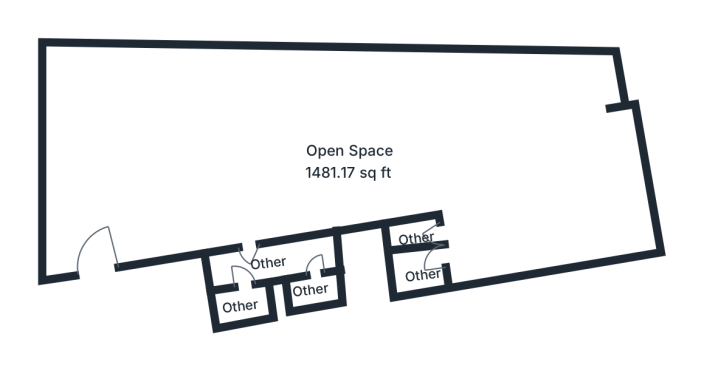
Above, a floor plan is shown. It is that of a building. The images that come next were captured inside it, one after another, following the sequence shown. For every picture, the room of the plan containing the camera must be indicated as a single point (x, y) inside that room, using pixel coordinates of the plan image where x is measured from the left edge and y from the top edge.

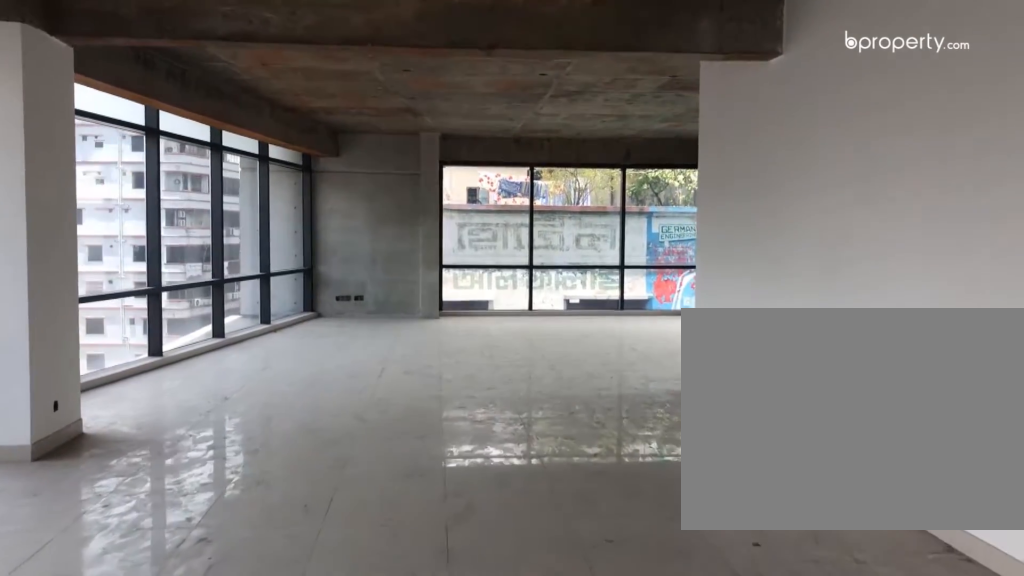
(247, 155)
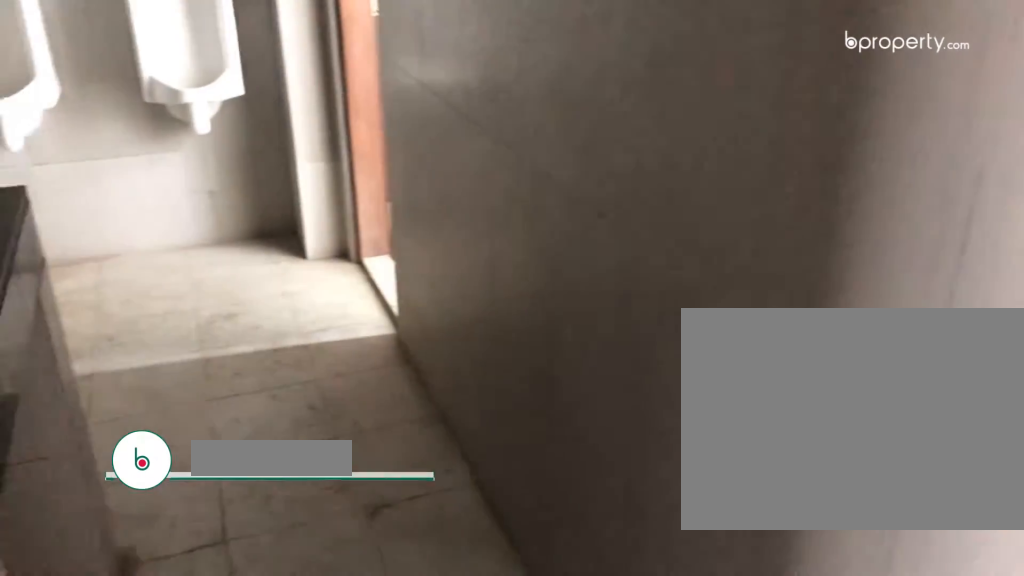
(245, 271)
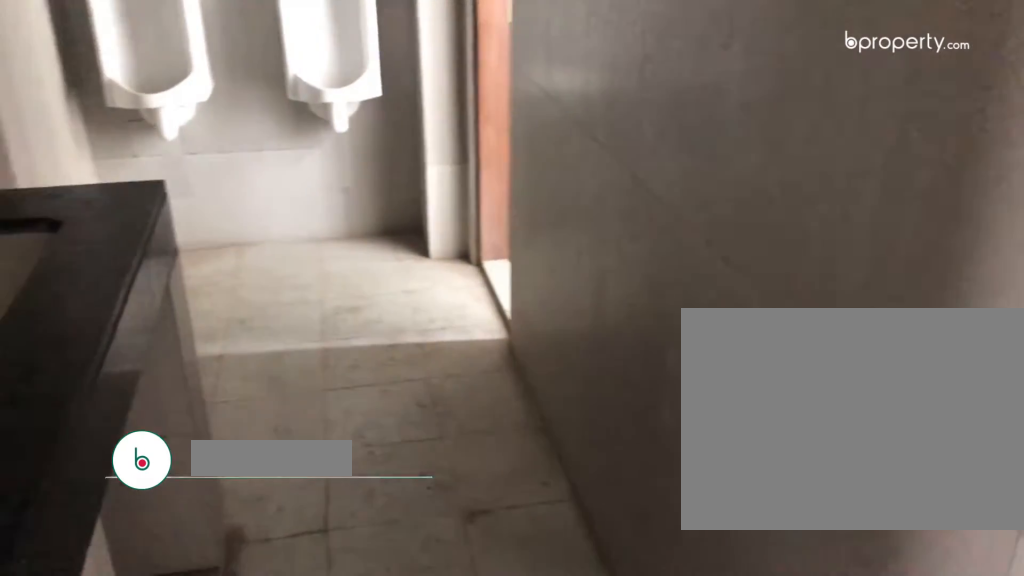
(245, 271)
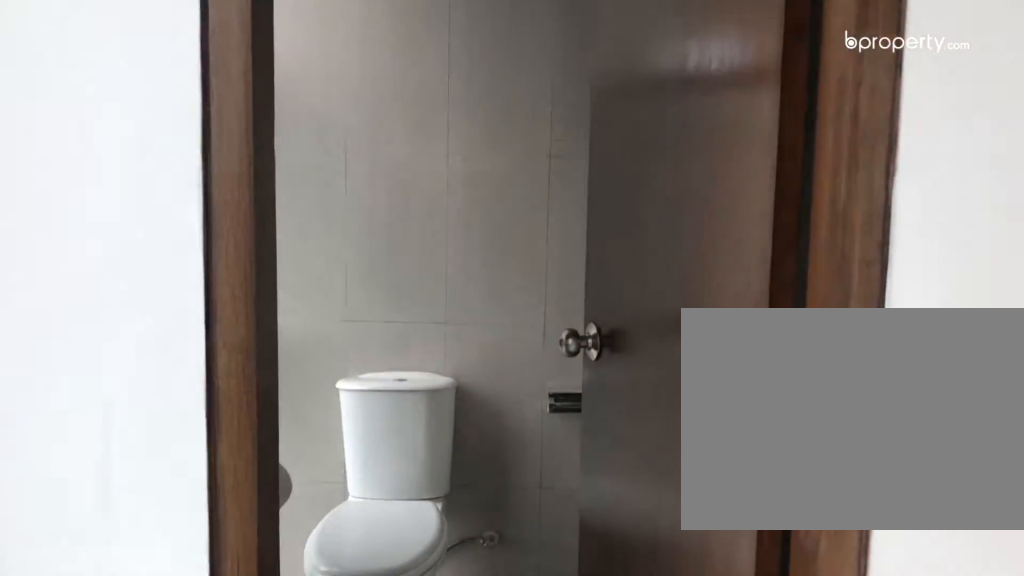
(421, 275)
